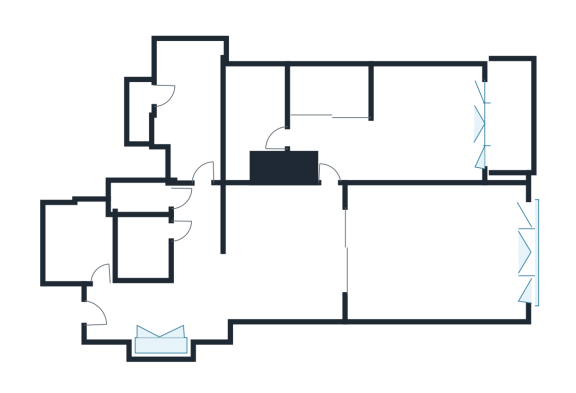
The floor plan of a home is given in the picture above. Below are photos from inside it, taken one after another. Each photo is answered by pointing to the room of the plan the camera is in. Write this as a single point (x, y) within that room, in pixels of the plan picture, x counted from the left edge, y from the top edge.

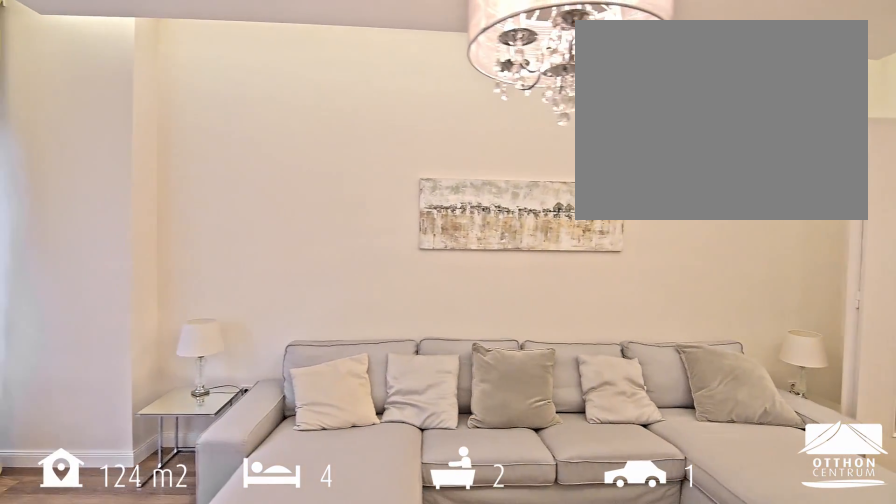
(438, 258)
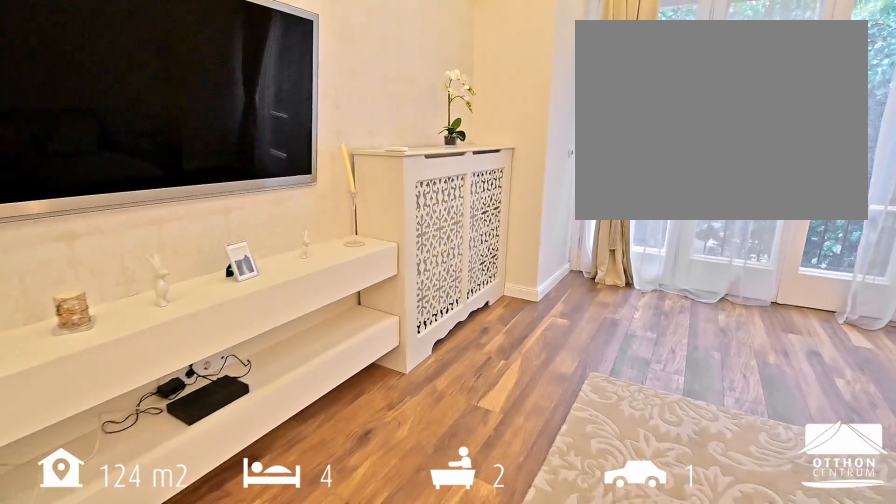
(438, 258)
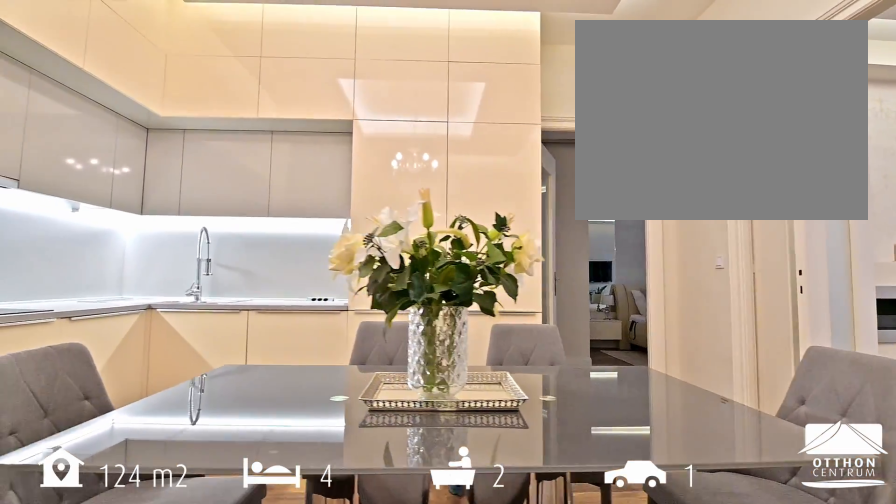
(300, 259)
